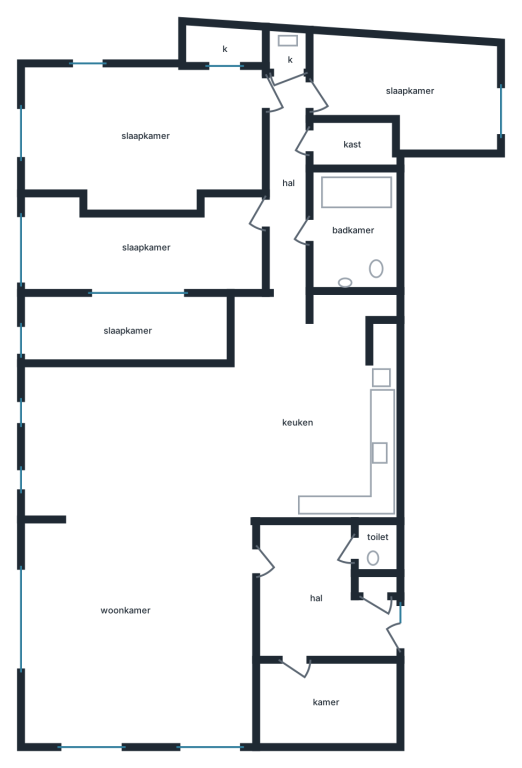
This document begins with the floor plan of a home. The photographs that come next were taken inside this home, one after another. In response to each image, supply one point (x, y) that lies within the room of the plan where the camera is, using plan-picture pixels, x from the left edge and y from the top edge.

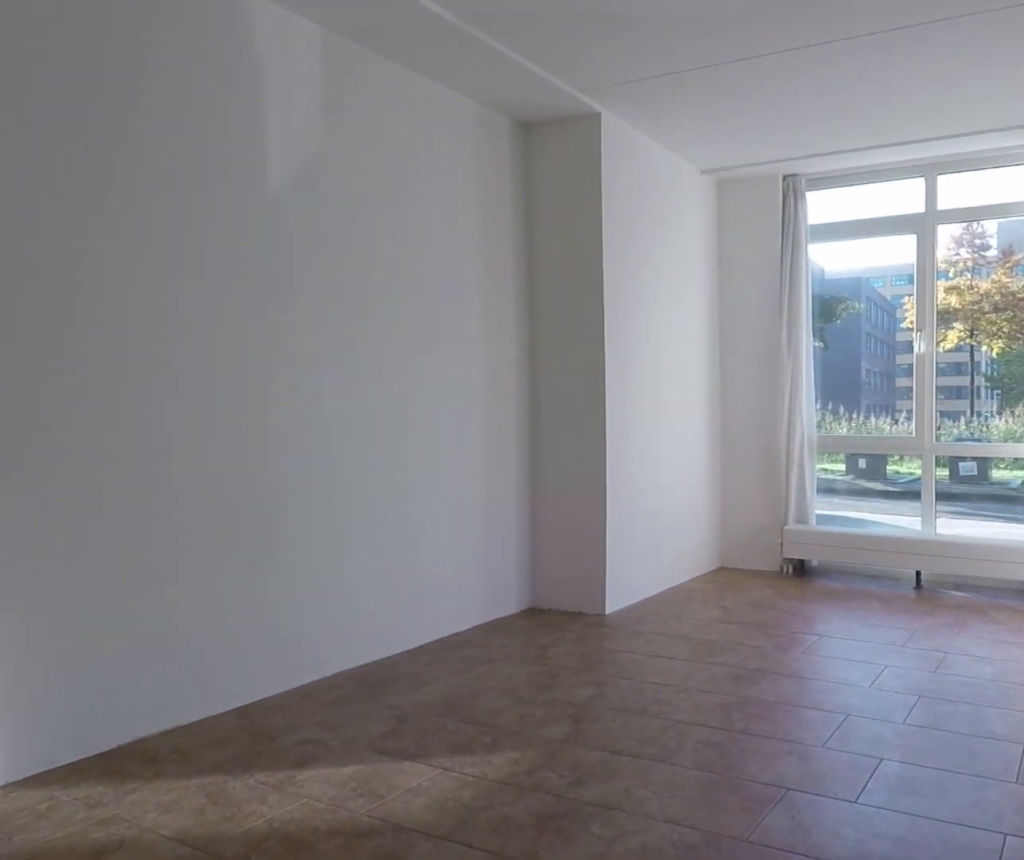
(145, 135)
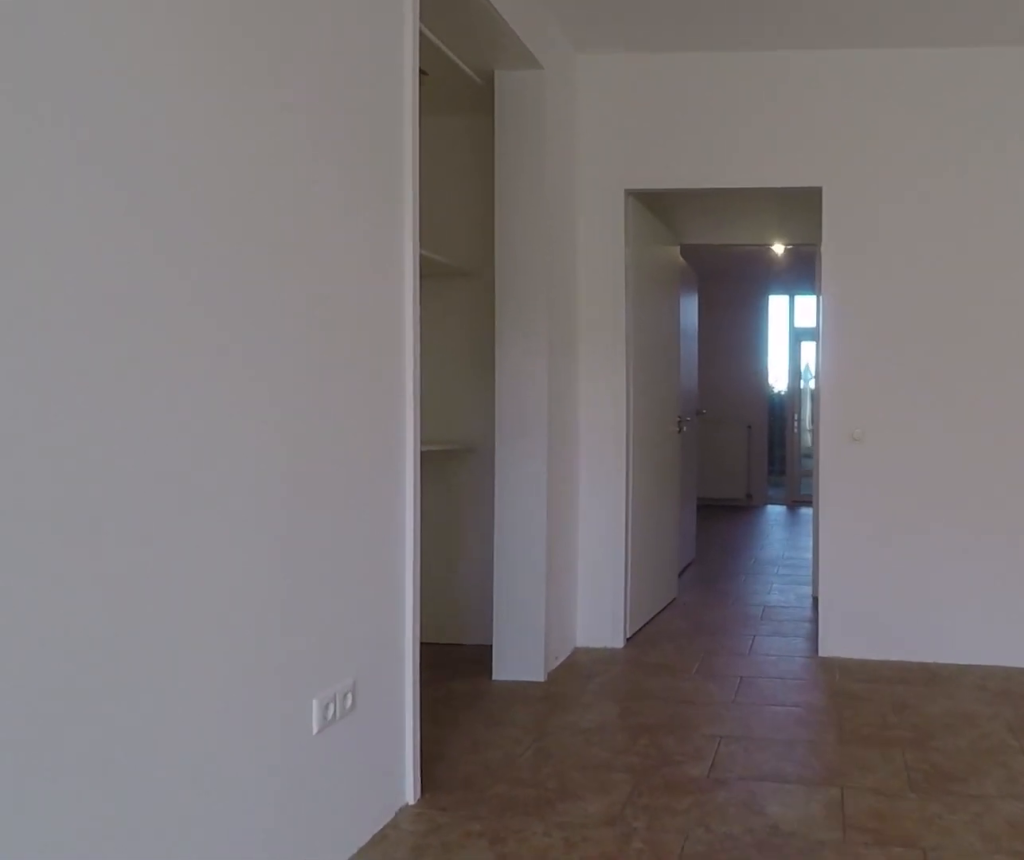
(145, 135)
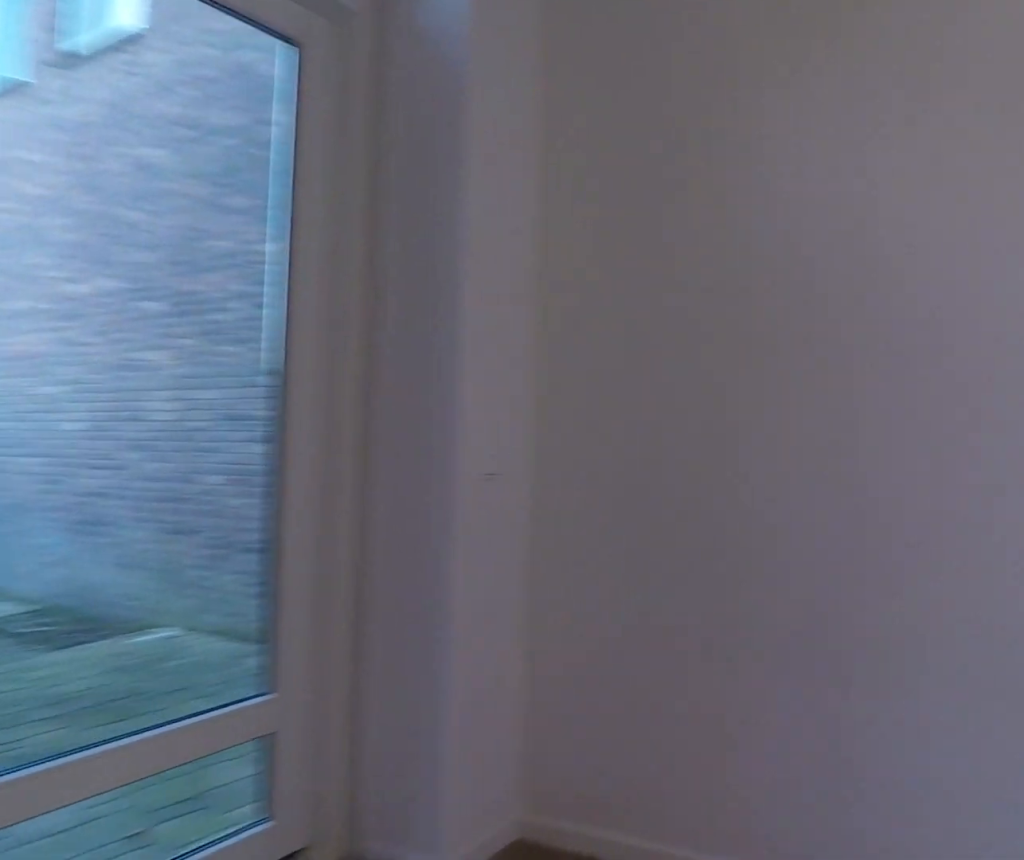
(409, 89)
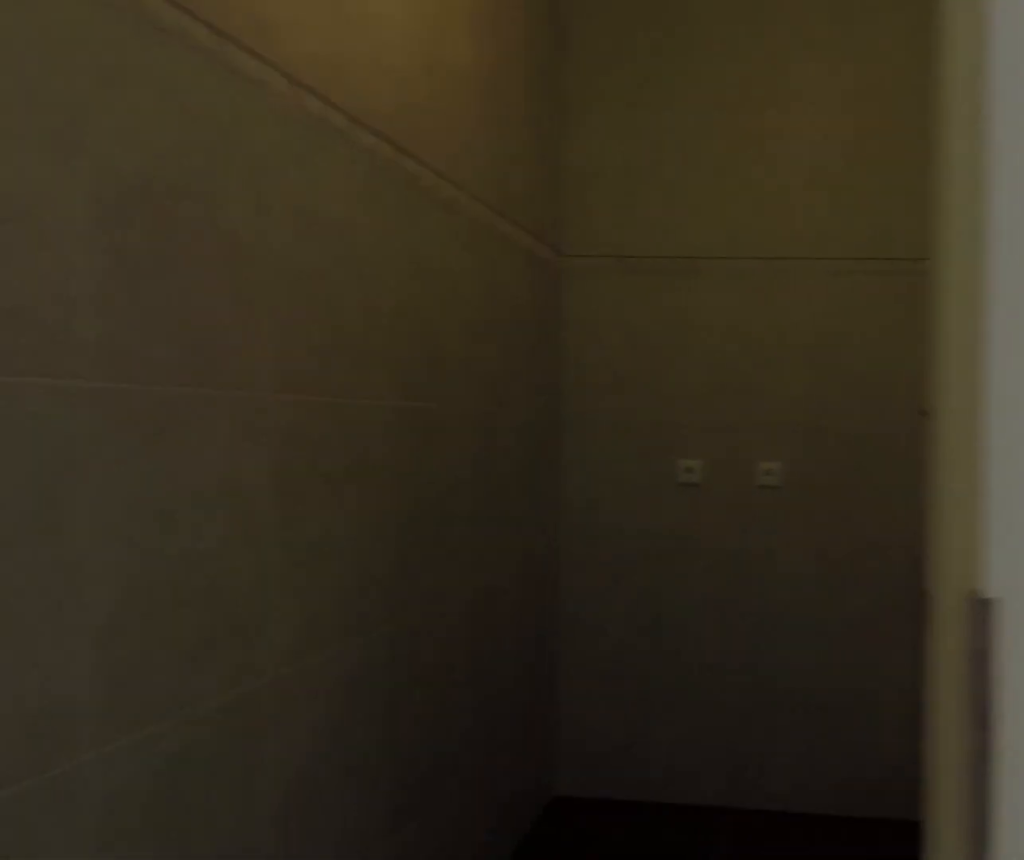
(288, 180)
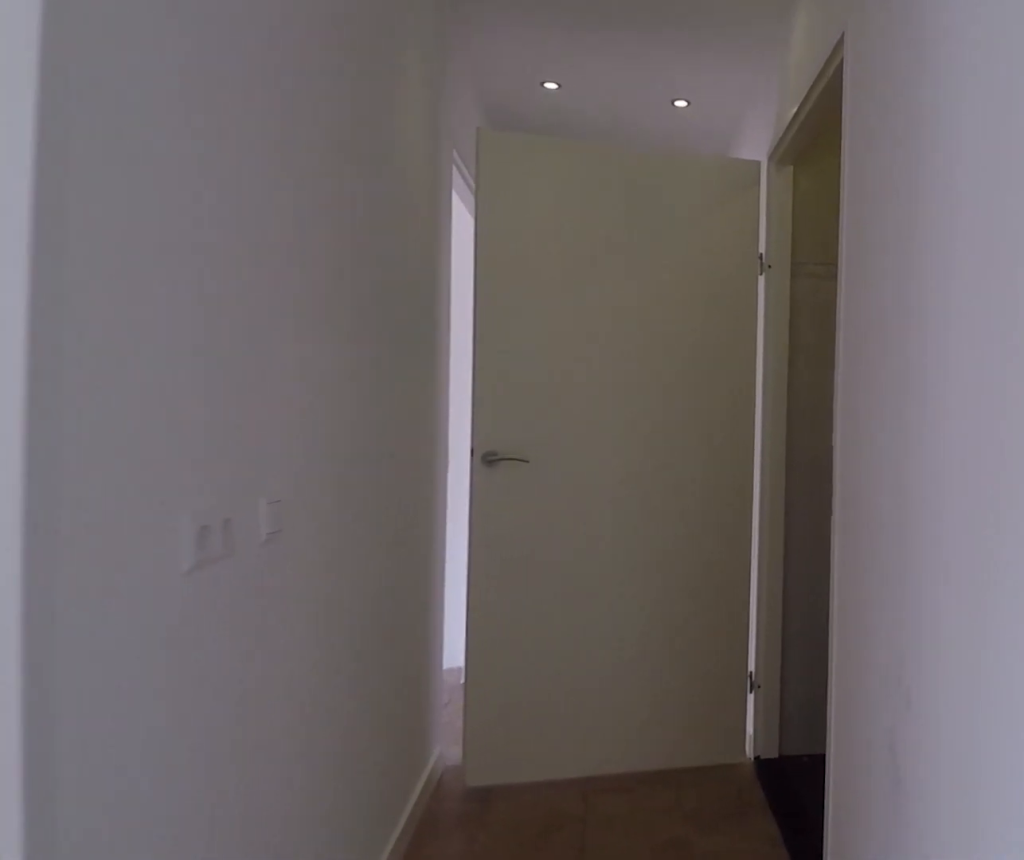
(288, 180)
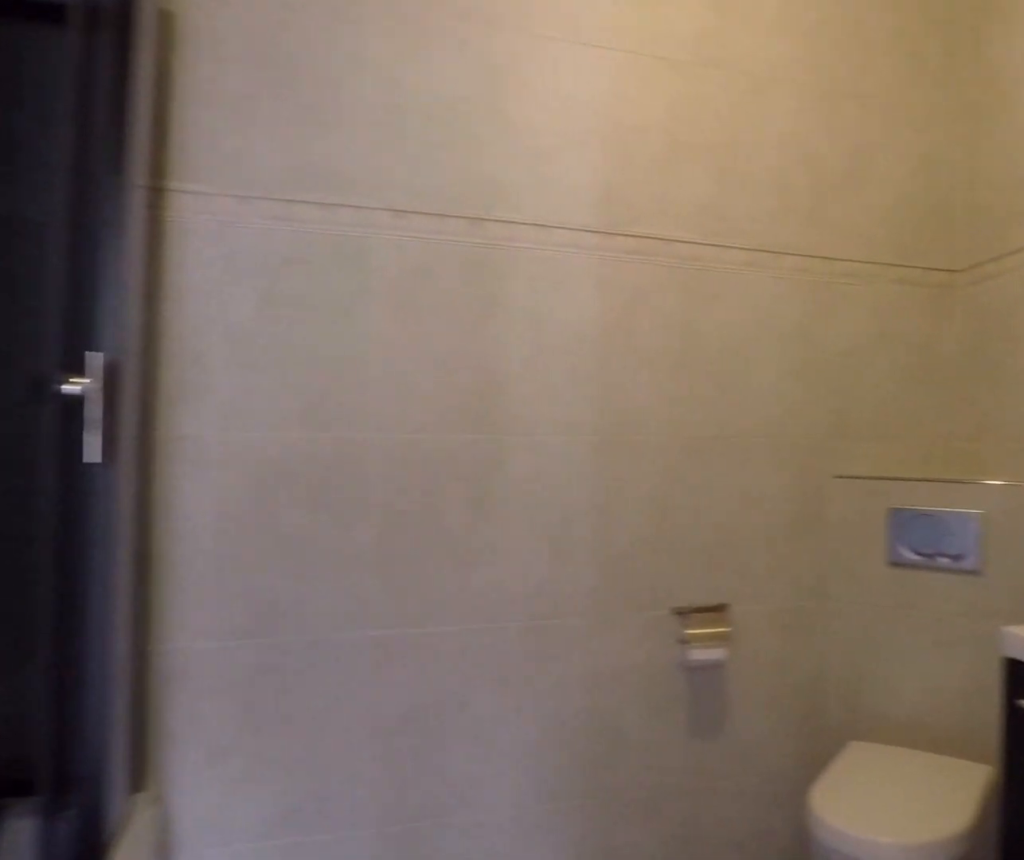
(353, 231)
